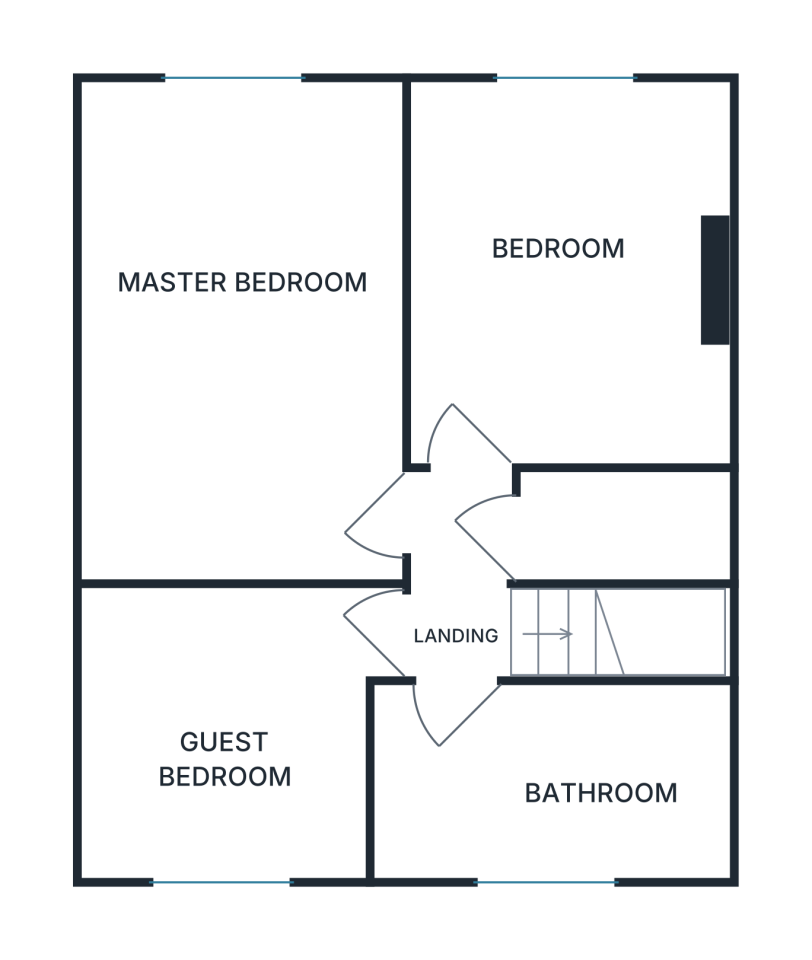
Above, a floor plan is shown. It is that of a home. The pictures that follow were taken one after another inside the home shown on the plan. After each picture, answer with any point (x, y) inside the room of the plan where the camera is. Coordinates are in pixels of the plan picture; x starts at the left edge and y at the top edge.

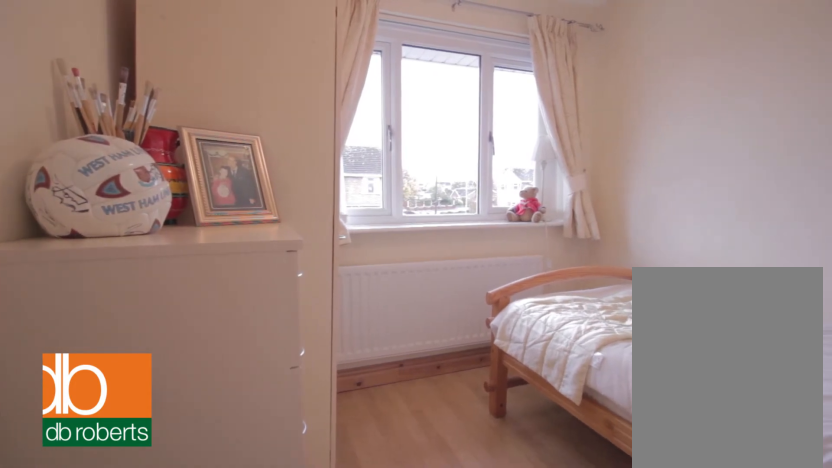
(232, 725)
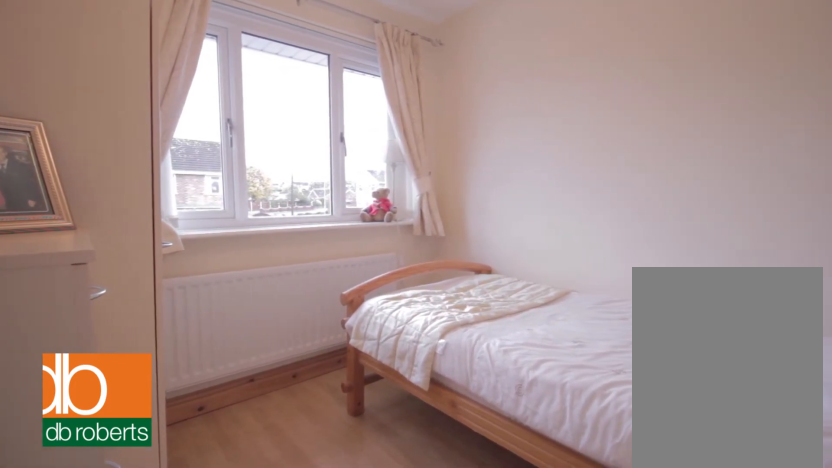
(232, 725)
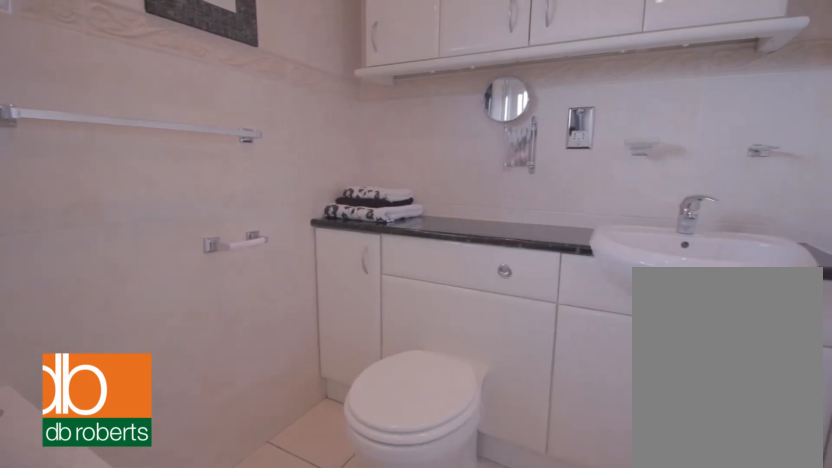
(549, 779)
